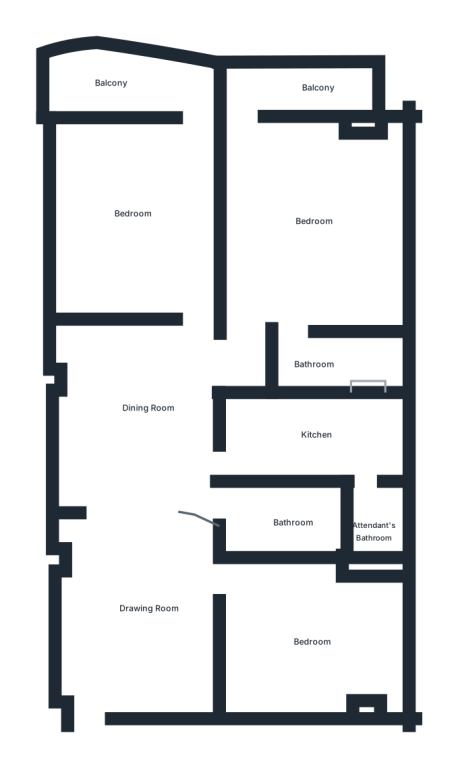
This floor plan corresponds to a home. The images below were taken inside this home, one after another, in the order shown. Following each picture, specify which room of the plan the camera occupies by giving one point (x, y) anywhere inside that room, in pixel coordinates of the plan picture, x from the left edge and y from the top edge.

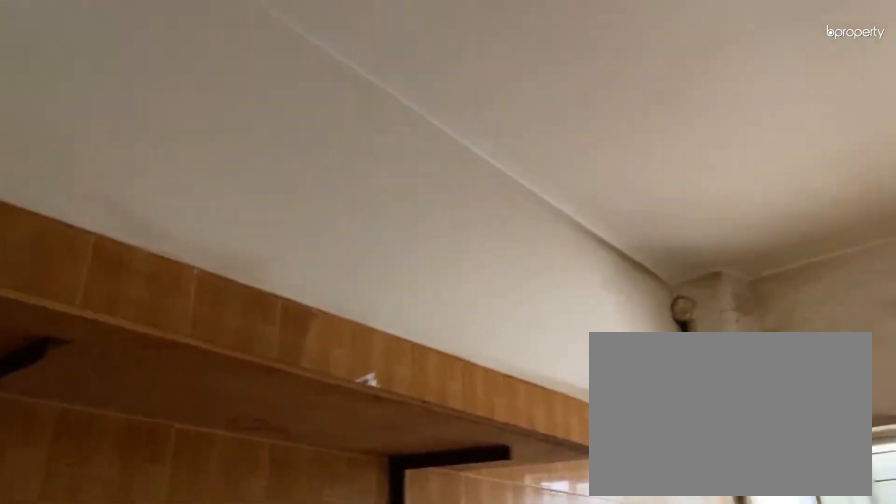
(314, 427)
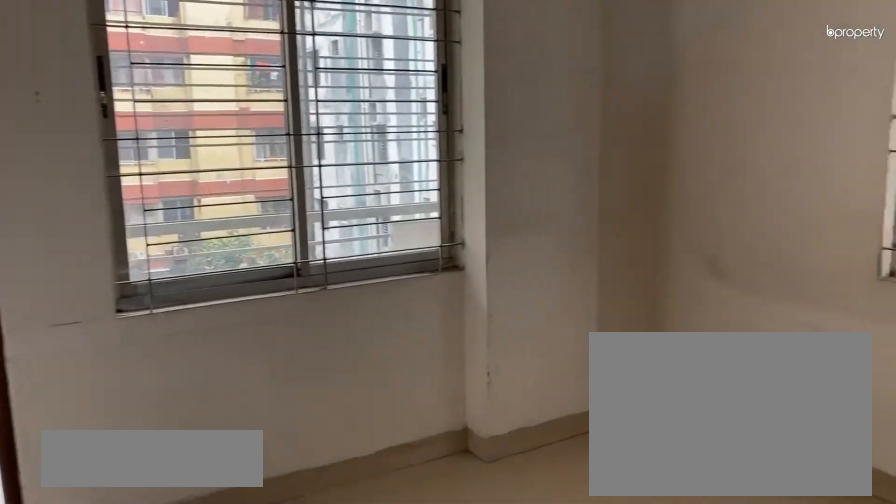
(303, 228)
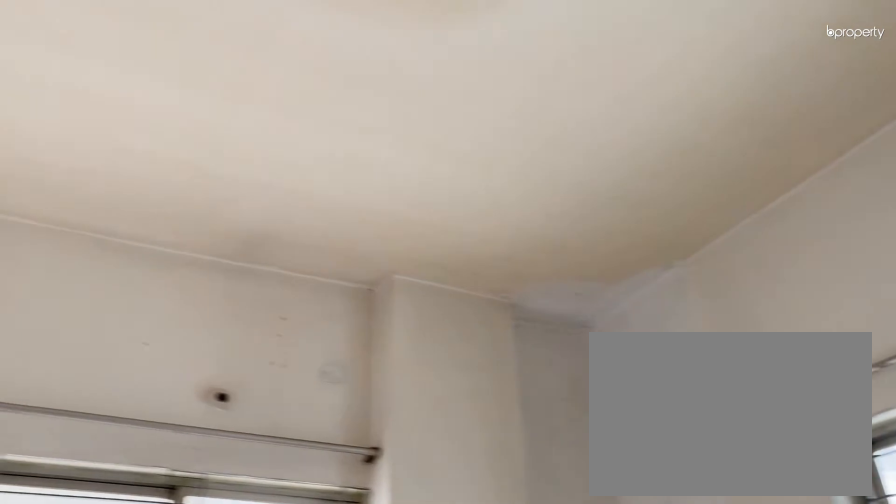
(304, 229)
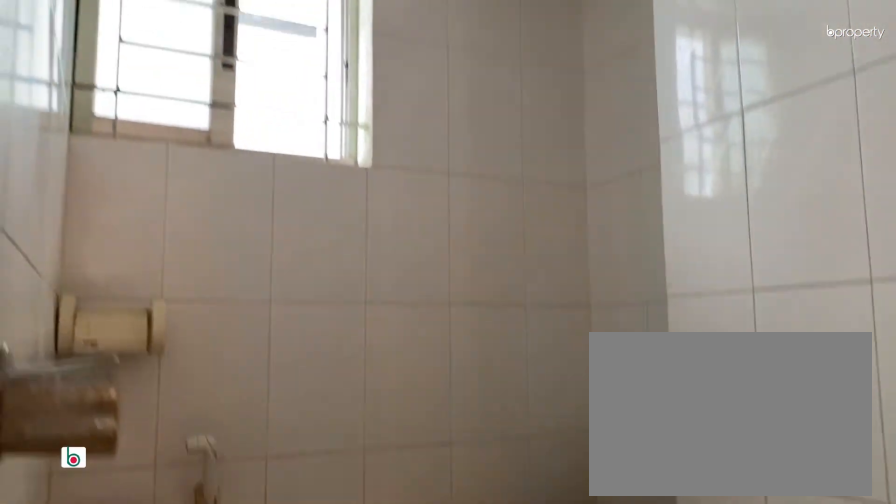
(330, 365)
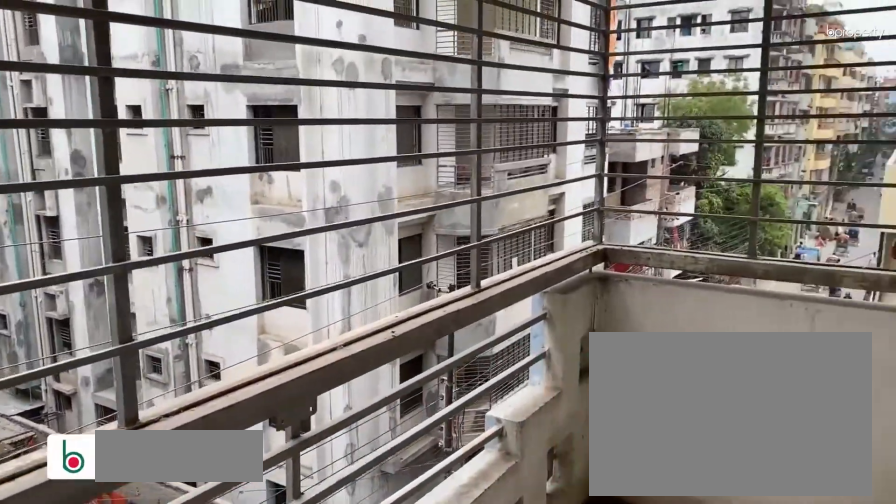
(314, 93)
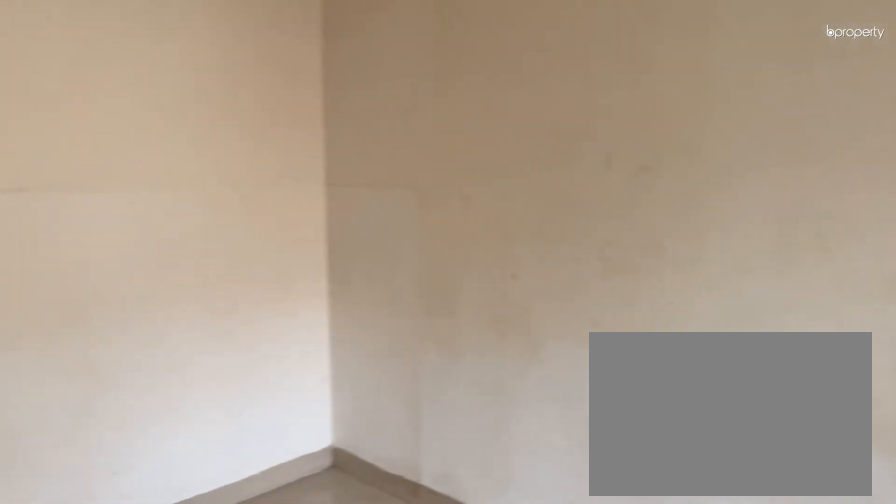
(136, 203)
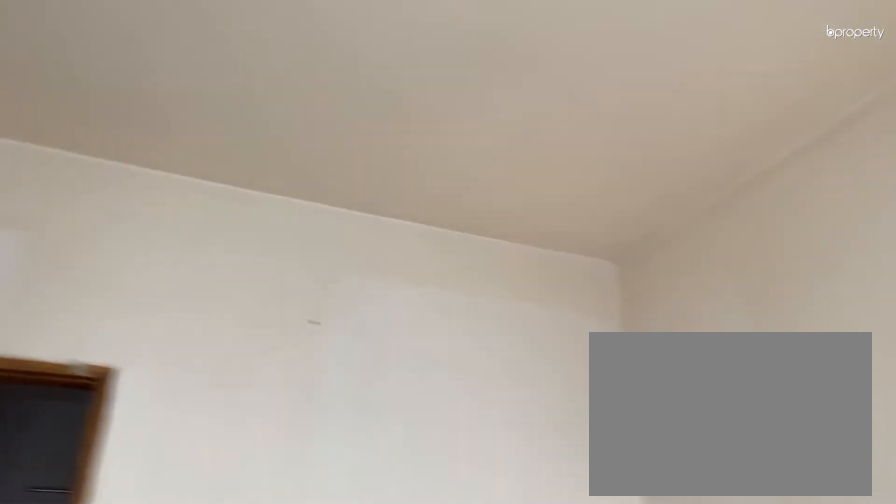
(136, 203)
